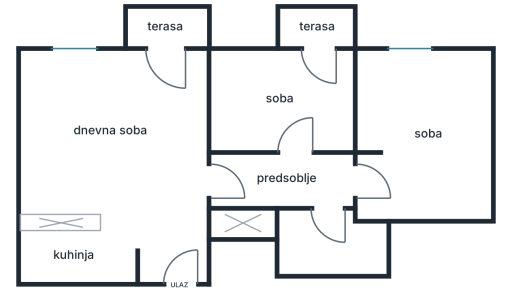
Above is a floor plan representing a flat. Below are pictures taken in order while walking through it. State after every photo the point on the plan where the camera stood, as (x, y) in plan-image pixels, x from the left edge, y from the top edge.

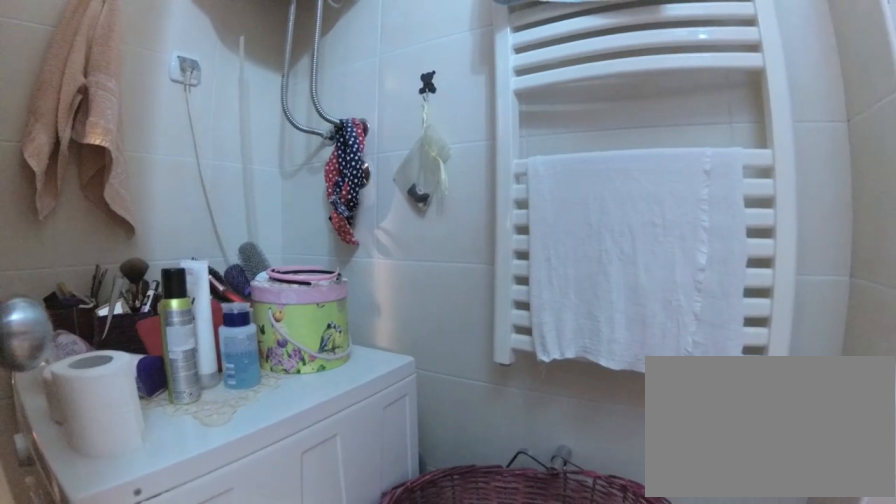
(313, 249)
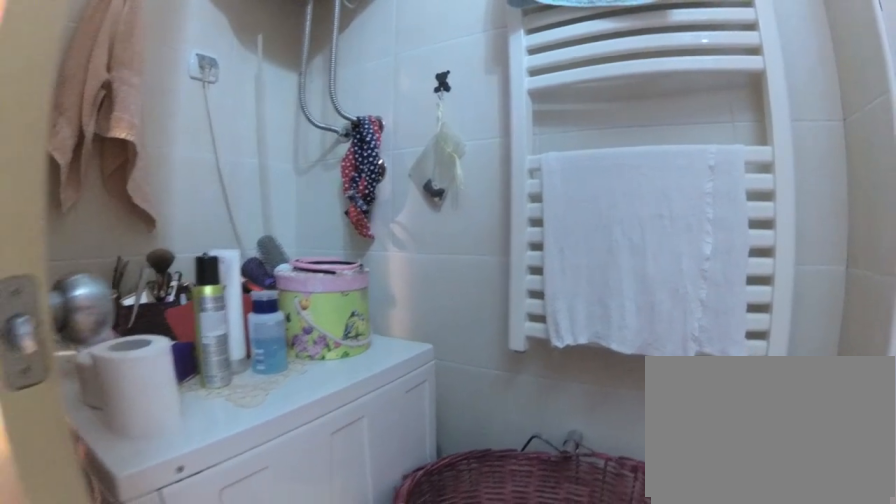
(311, 249)
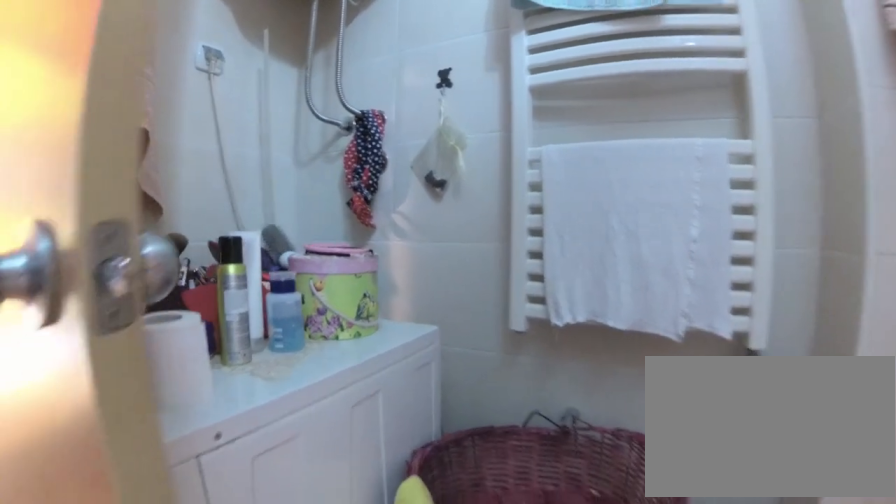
(310, 250)
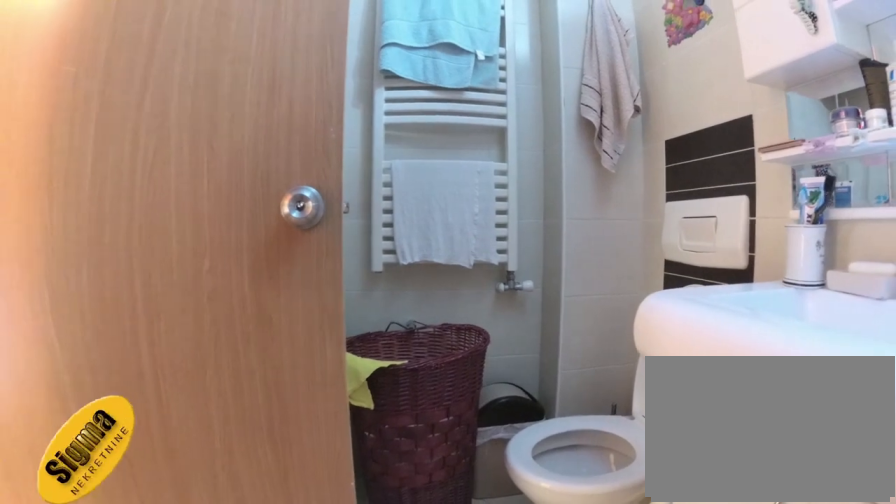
(301, 255)
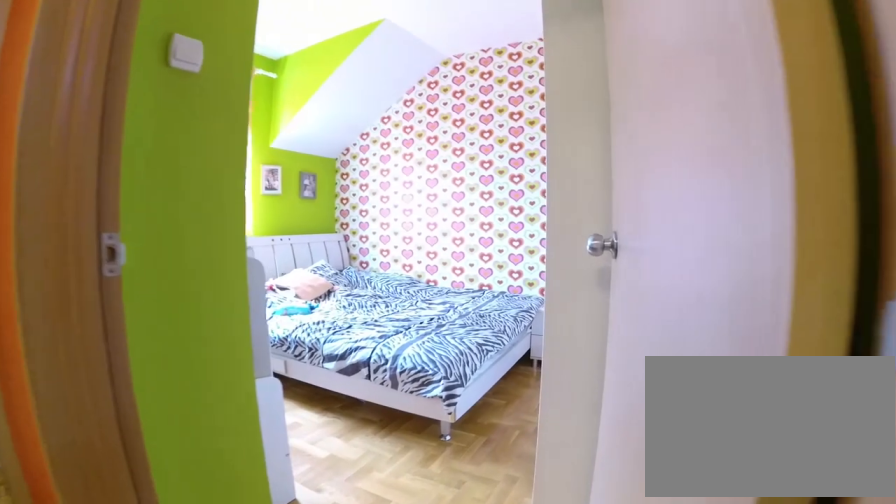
(325, 209)
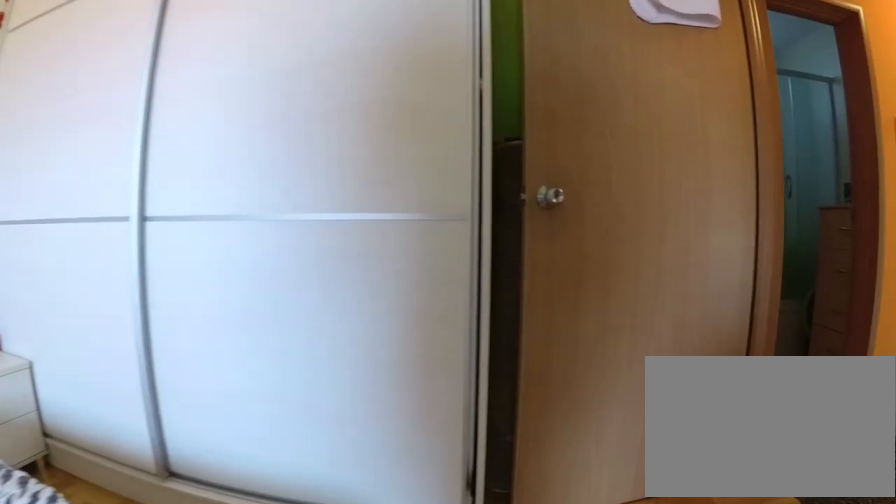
(392, 139)
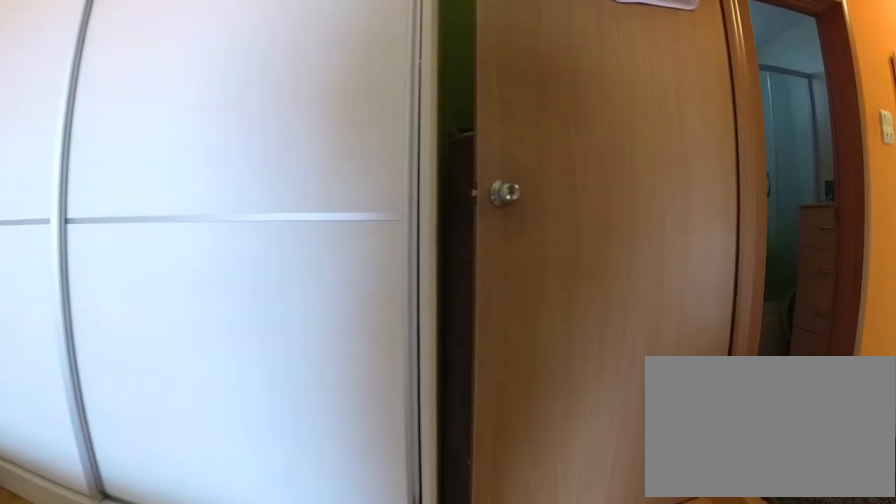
(395, 143)
